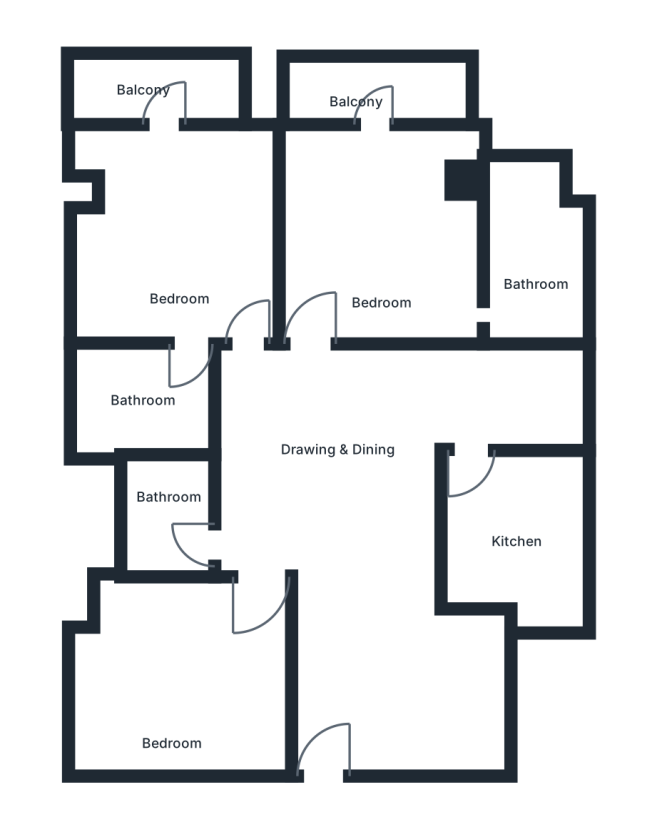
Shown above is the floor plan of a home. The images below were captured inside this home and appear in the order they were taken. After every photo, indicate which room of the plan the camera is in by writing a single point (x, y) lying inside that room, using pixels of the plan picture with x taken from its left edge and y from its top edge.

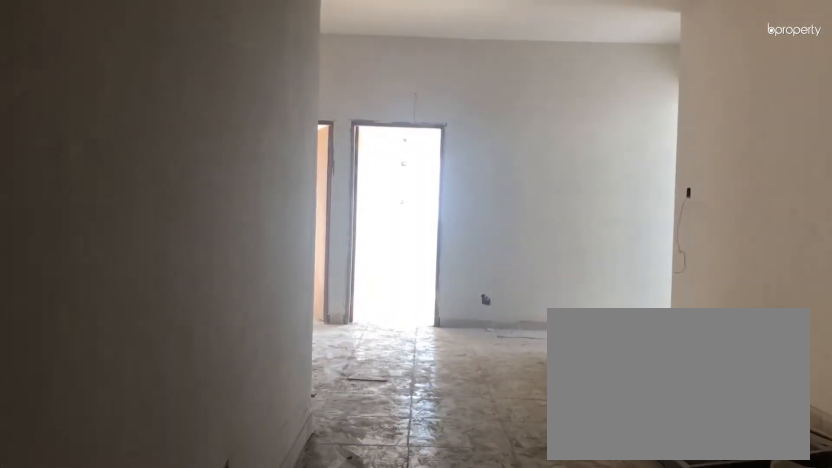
(333, 760)
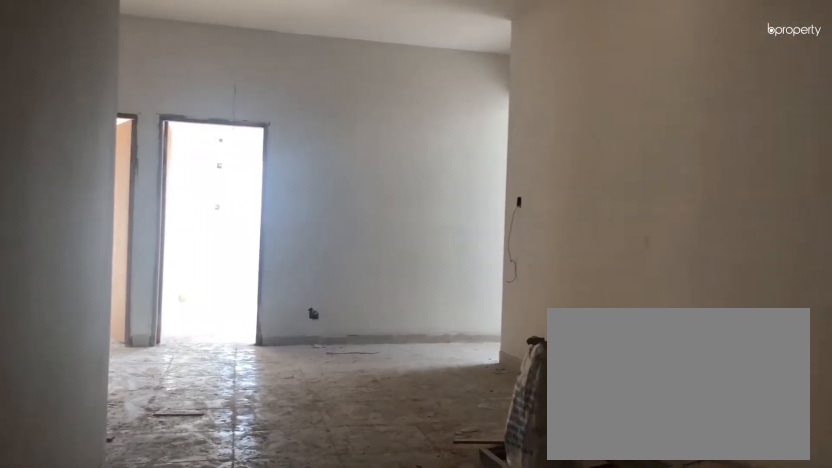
(331, 512)
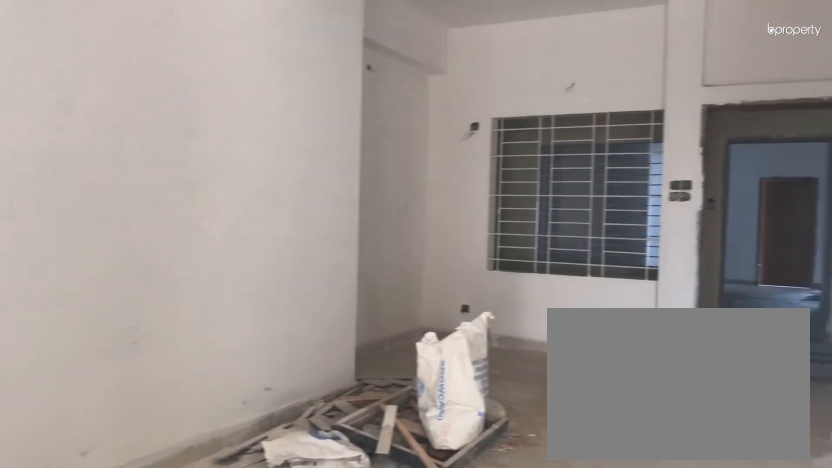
(331, 511)
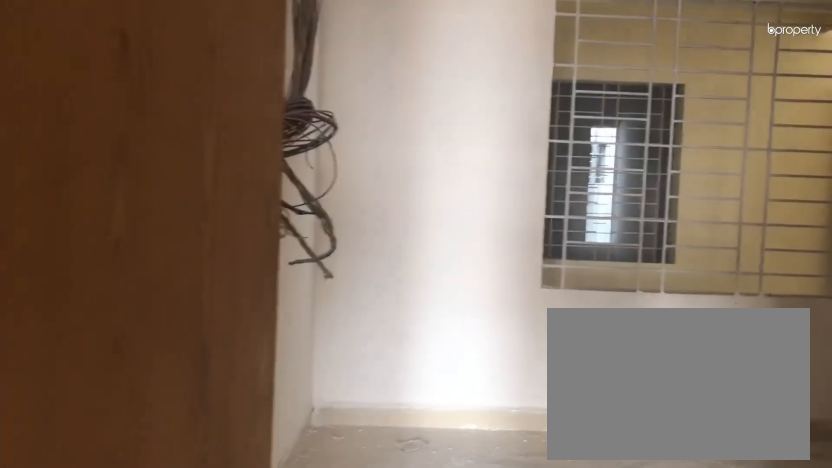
(177, 713)
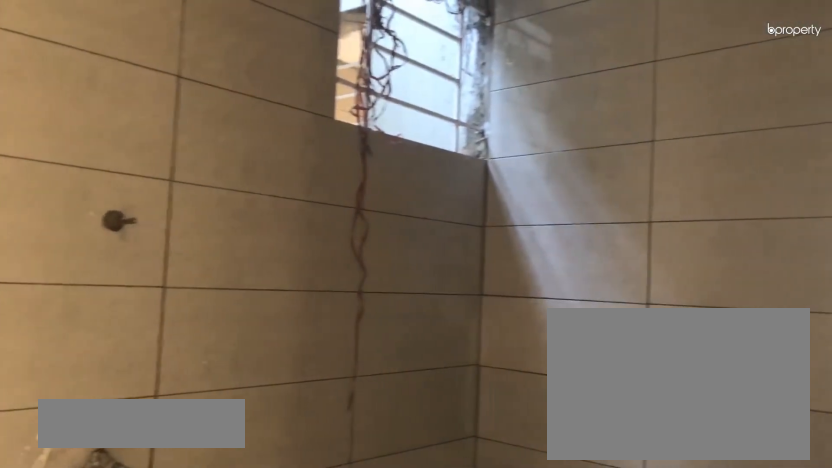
(177, 490)
